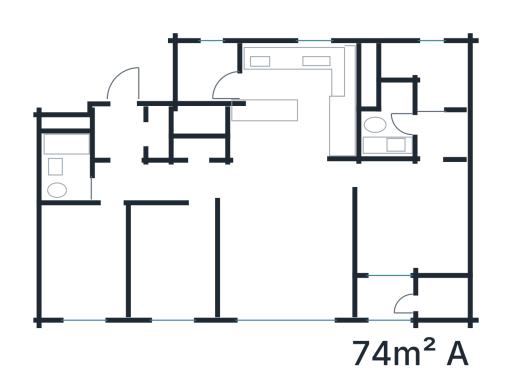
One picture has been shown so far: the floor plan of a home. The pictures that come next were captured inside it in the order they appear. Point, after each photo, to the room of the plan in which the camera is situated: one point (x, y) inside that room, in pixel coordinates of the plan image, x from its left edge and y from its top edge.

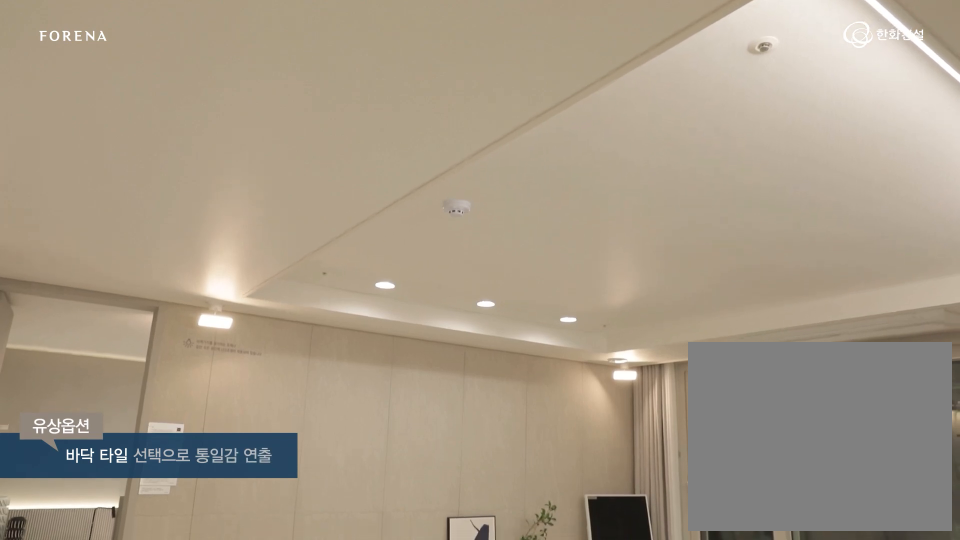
(290, 247)
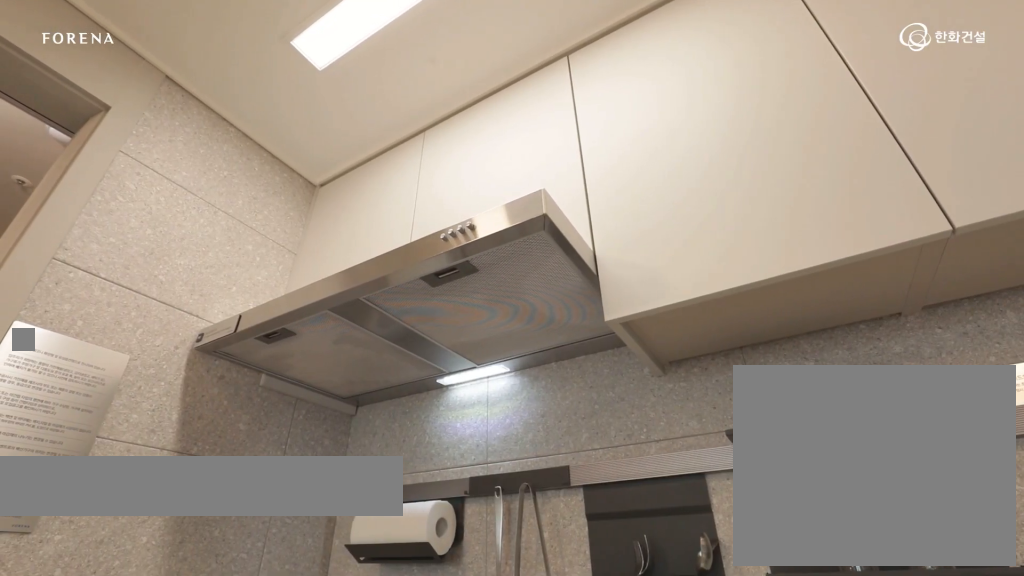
(280, 143)
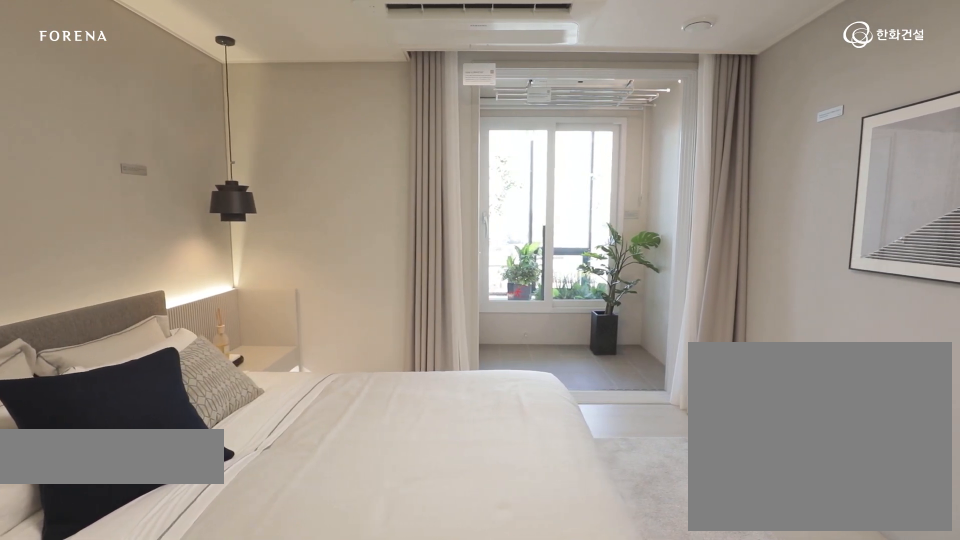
(413, 210)
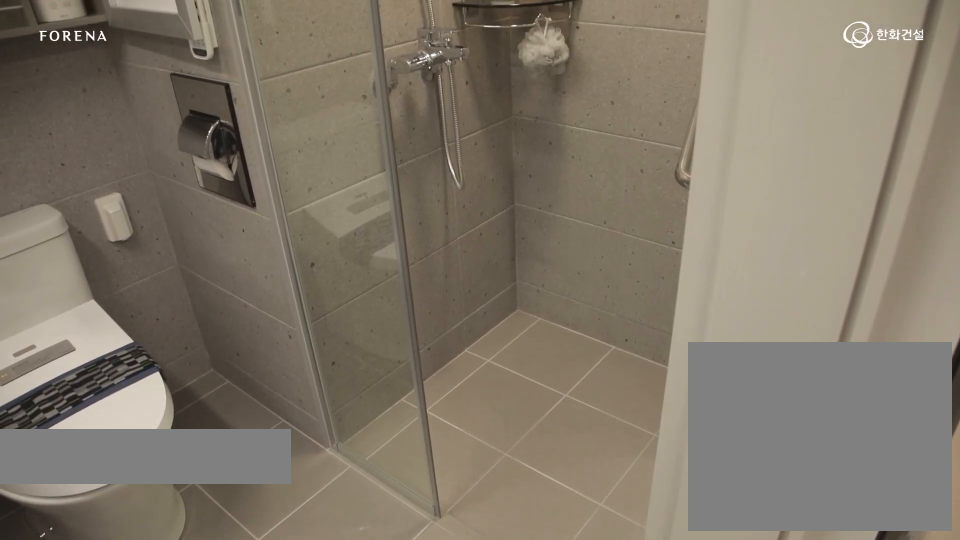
(406, 125)
